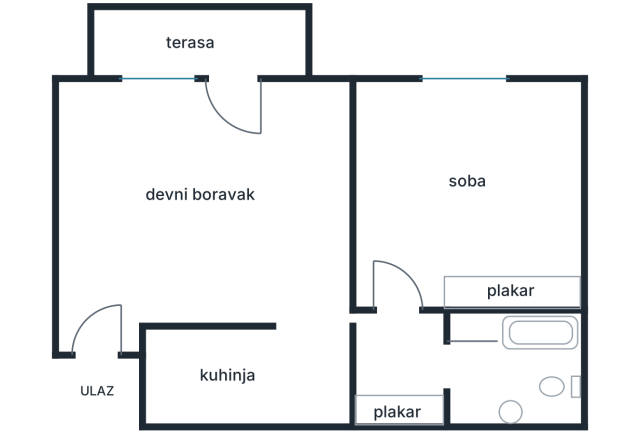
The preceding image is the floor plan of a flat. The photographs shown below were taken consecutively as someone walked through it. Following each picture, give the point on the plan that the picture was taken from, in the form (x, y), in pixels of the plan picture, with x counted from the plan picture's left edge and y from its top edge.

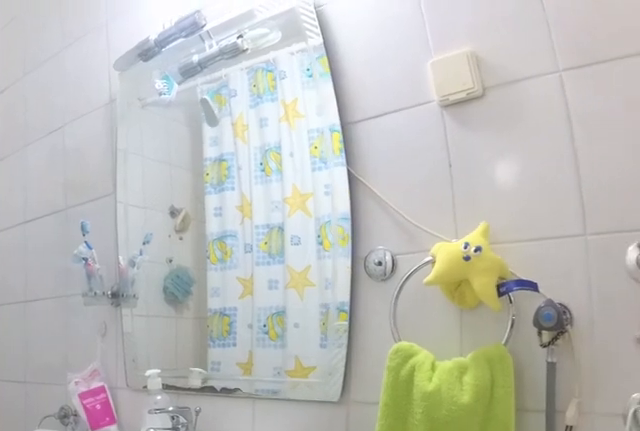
(447, 334)
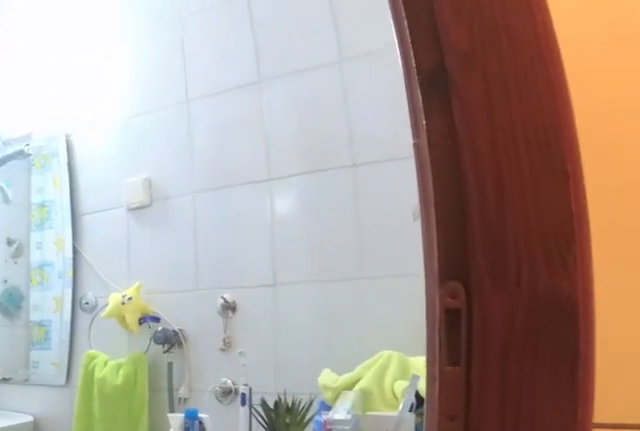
(401, 313)
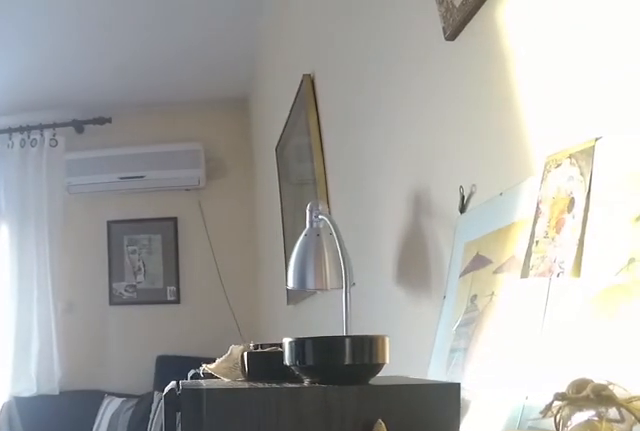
(302, 346)
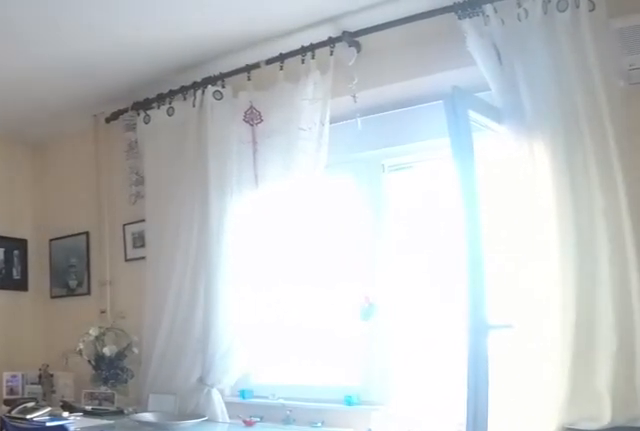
(253, 247)
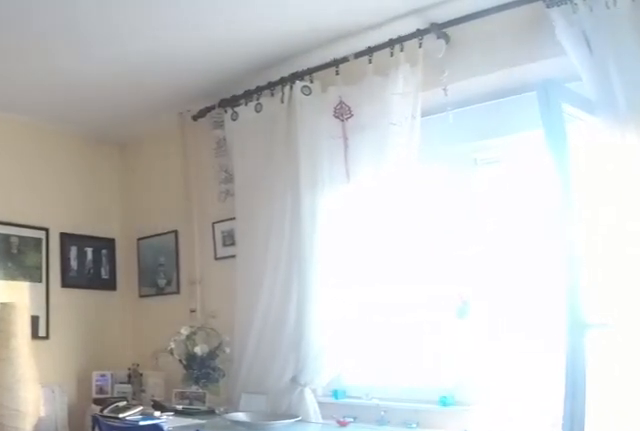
(253, 246)
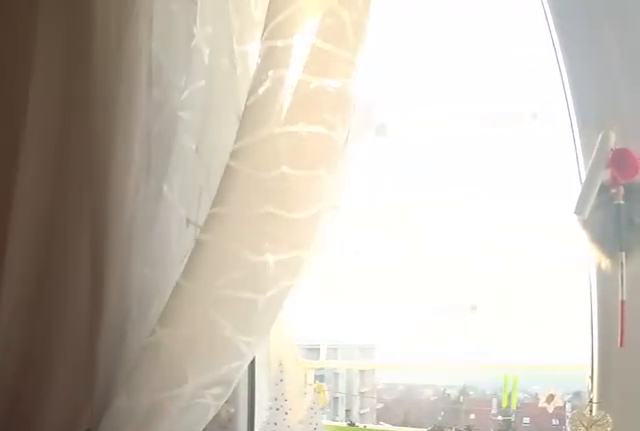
(250, 121)
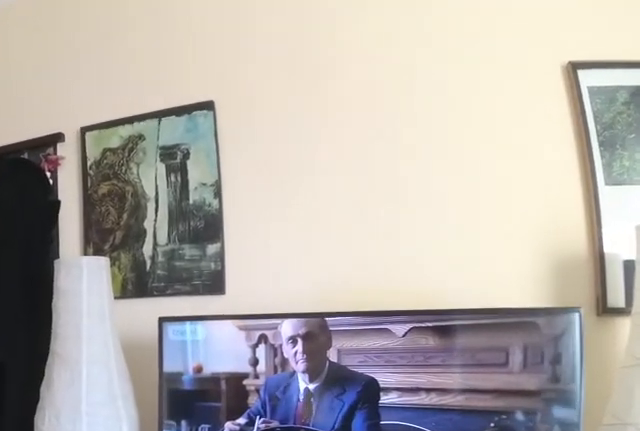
(156, 225)
